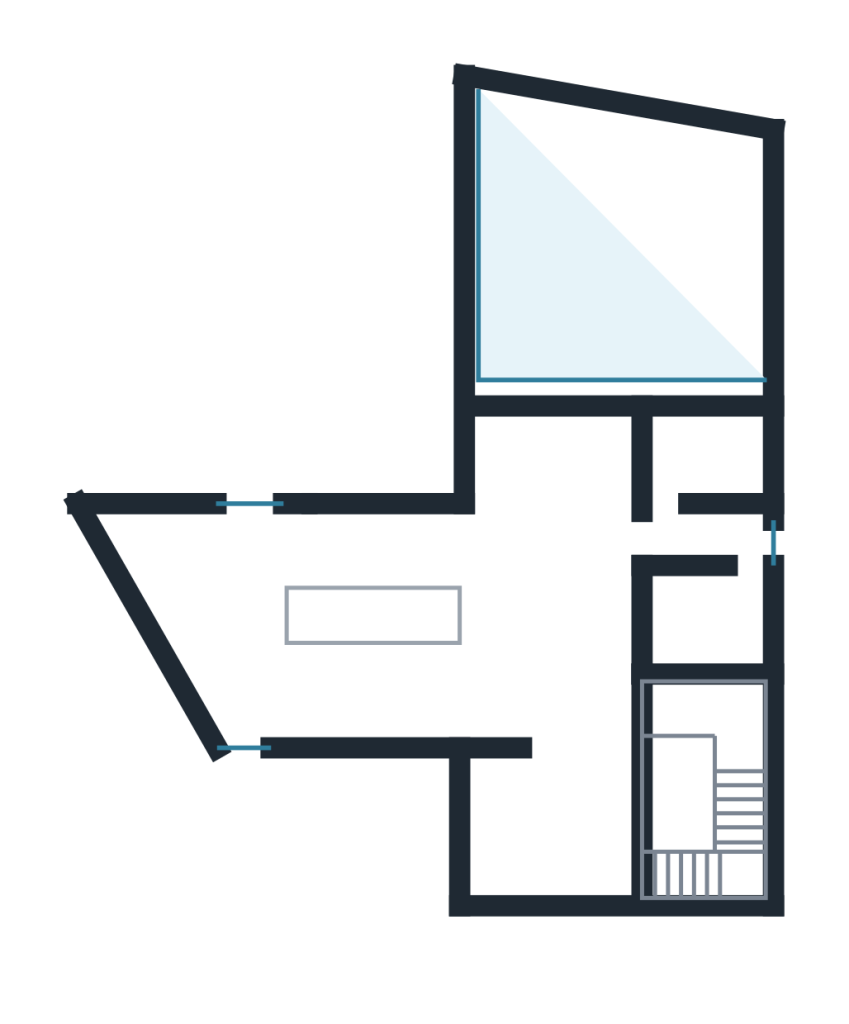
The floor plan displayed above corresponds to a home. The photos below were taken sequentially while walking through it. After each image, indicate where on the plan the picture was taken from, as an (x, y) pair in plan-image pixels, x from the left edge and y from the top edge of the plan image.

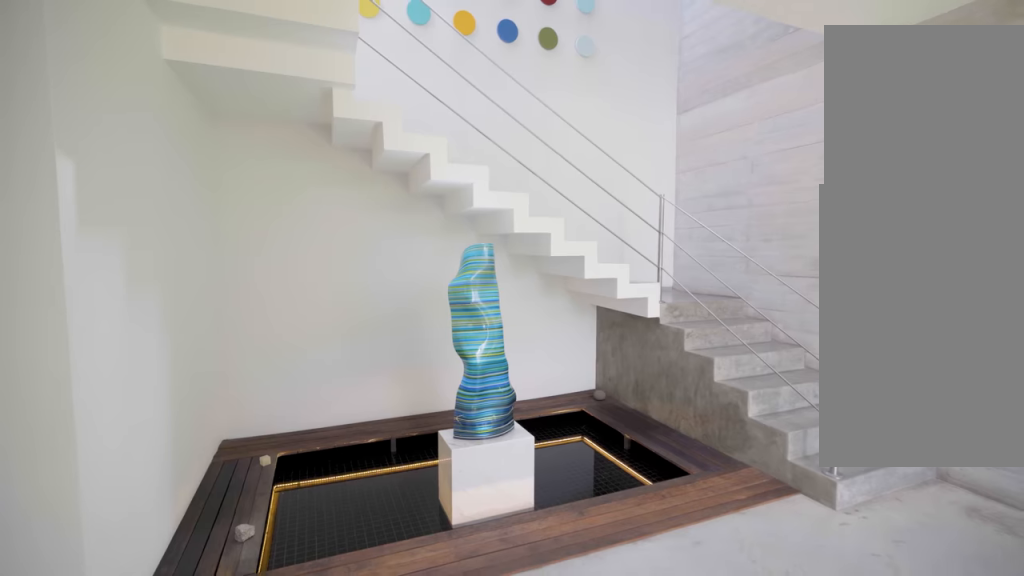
(584, 822)
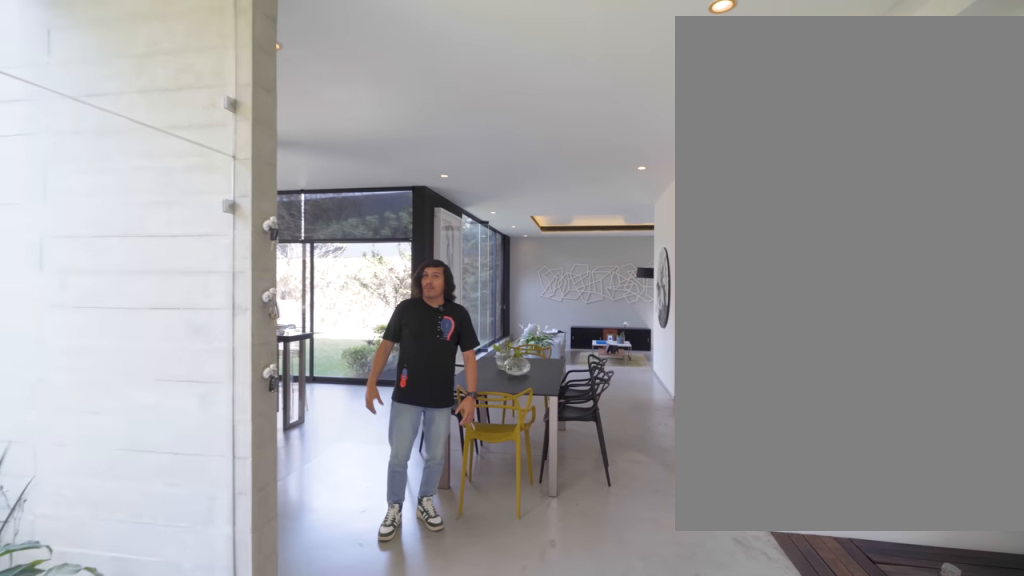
(595, 769)
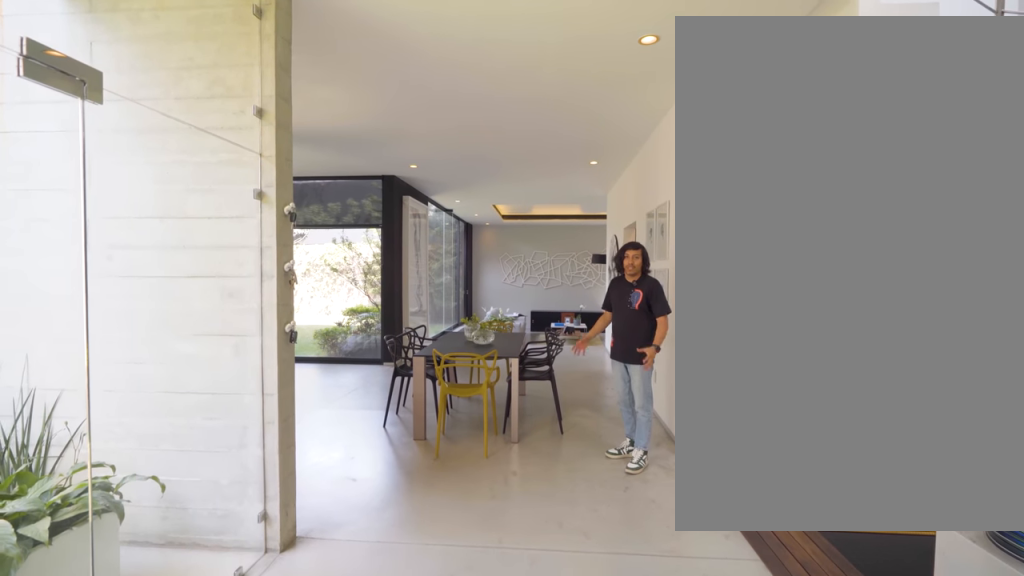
(591, 812)
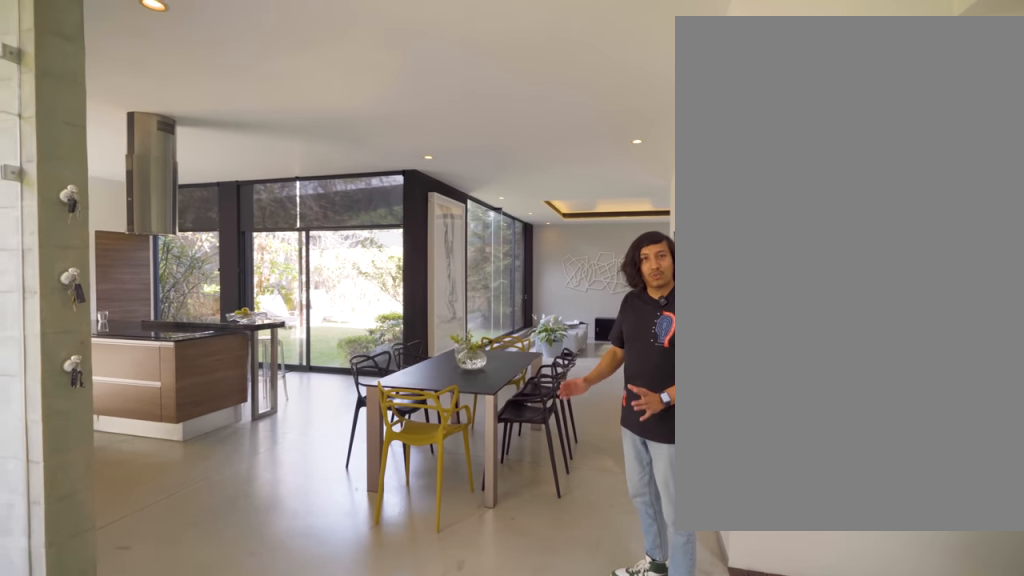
(591, 812)
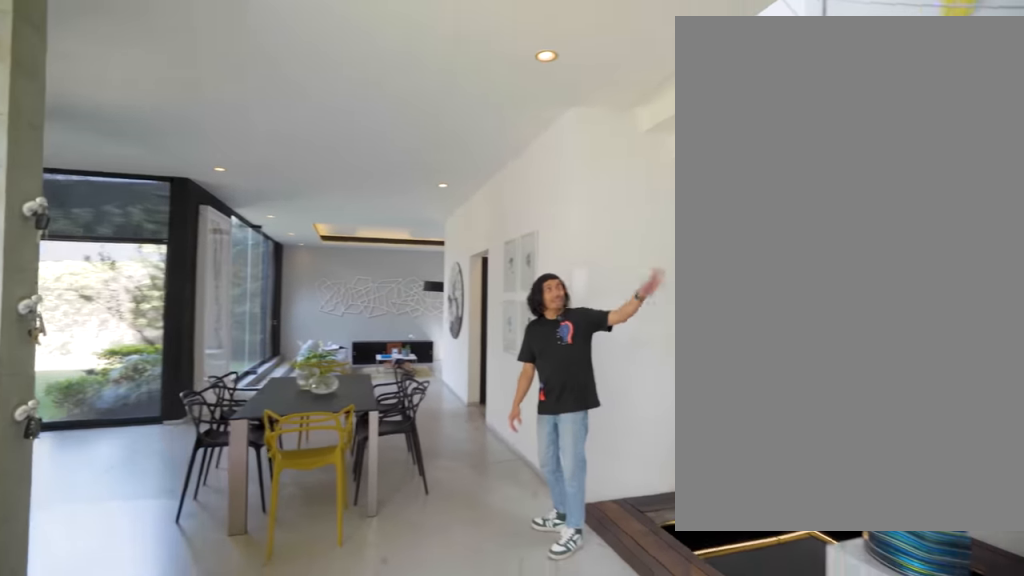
(585, 711)
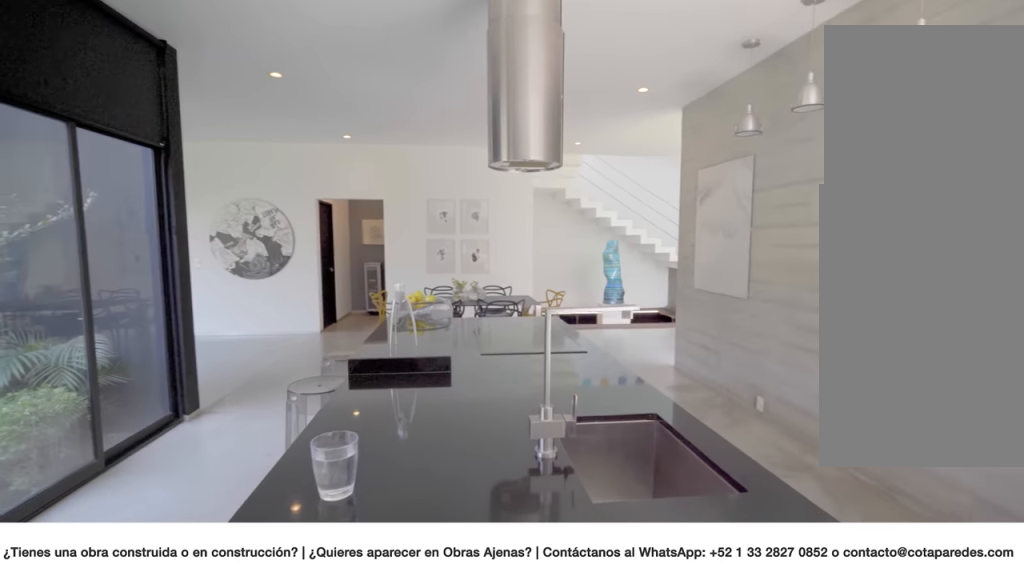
(249, 615)
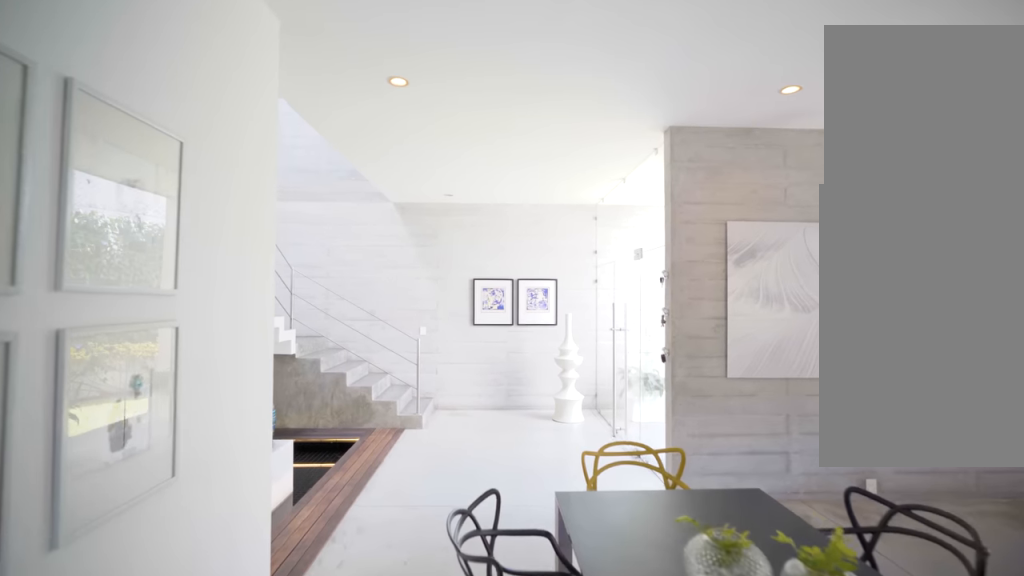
(532, 491)
